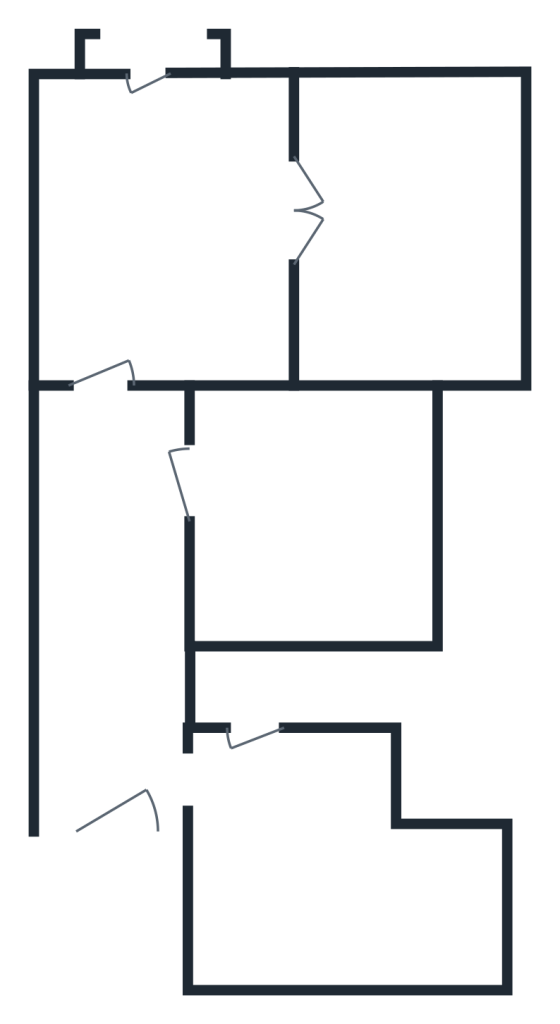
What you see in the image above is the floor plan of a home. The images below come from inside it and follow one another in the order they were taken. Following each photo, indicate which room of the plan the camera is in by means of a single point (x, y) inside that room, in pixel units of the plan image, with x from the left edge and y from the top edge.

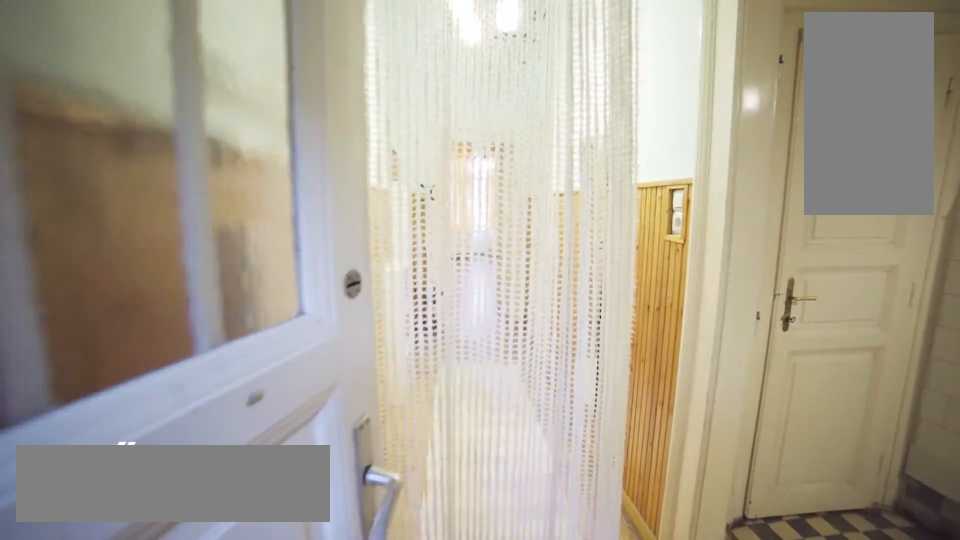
(119, 742)
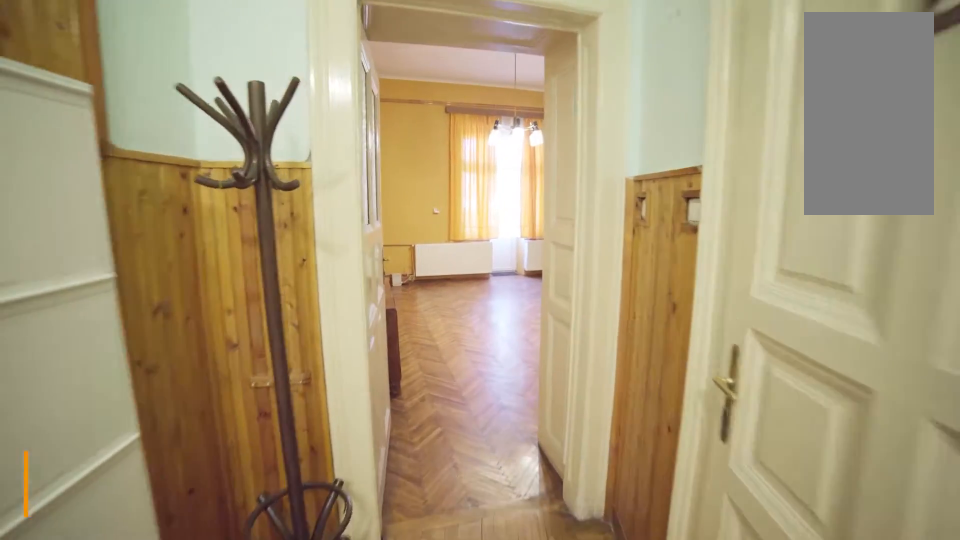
(120, 742)
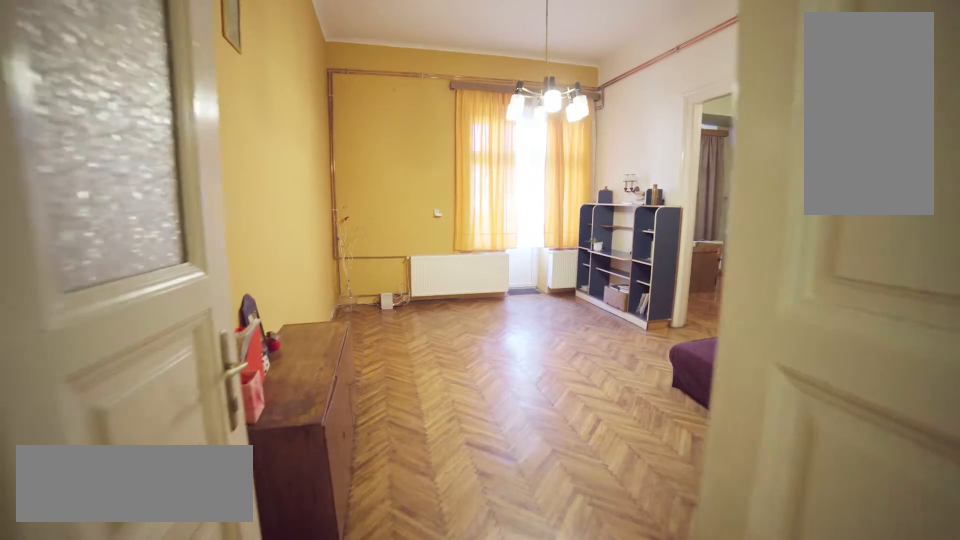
(119, 437)
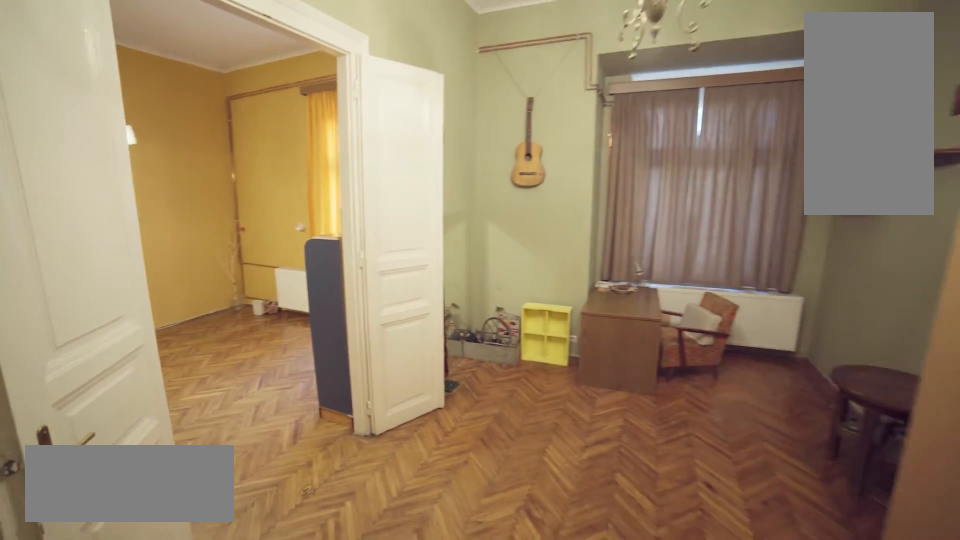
(423, 331)
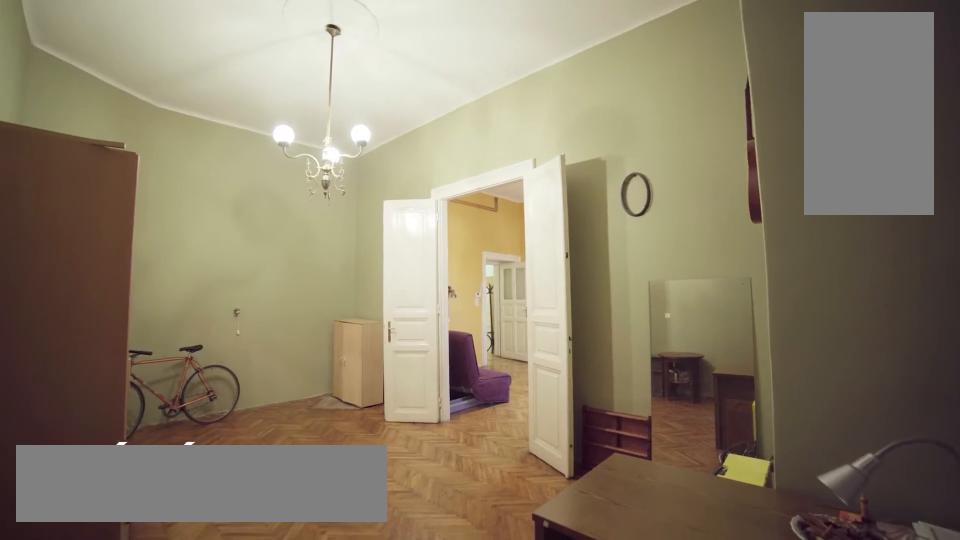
(468, 143)
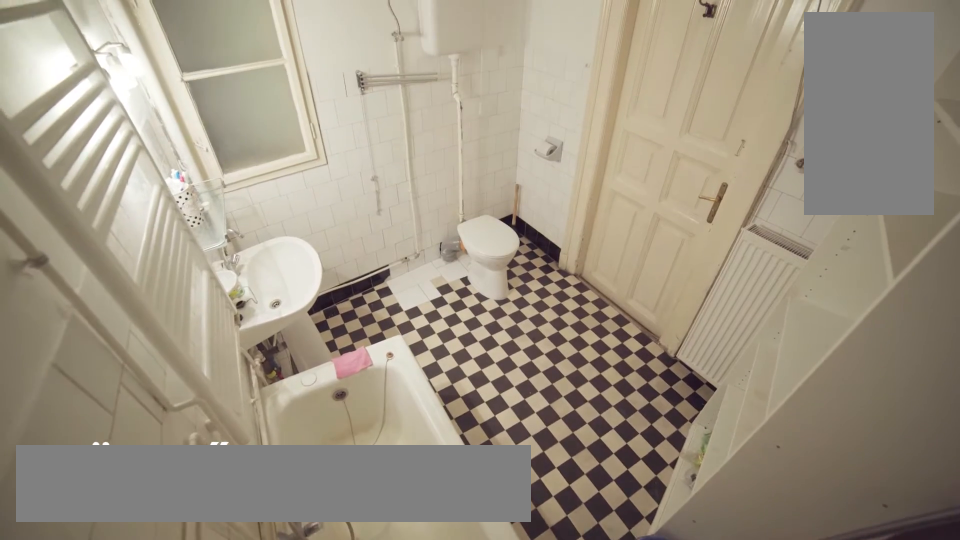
(372, 445)
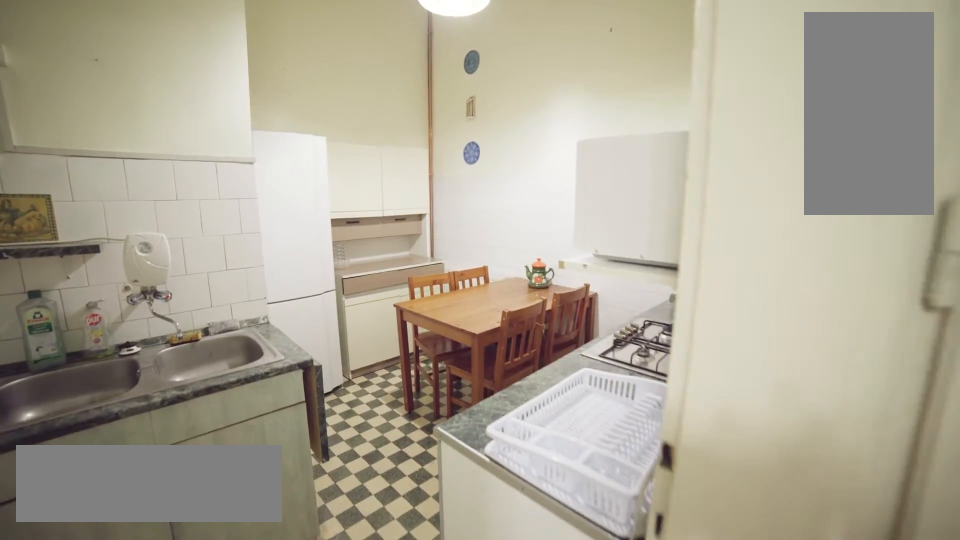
(170, 779)
